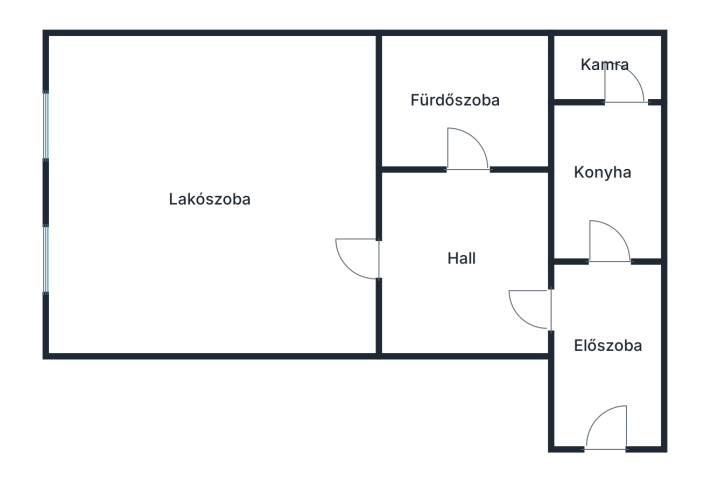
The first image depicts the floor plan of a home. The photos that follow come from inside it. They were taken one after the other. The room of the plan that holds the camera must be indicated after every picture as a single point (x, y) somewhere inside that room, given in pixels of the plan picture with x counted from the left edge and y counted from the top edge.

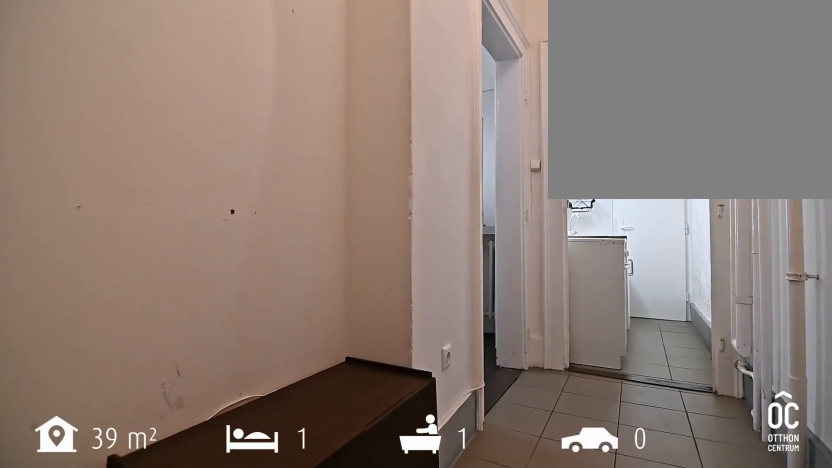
(606, 352)
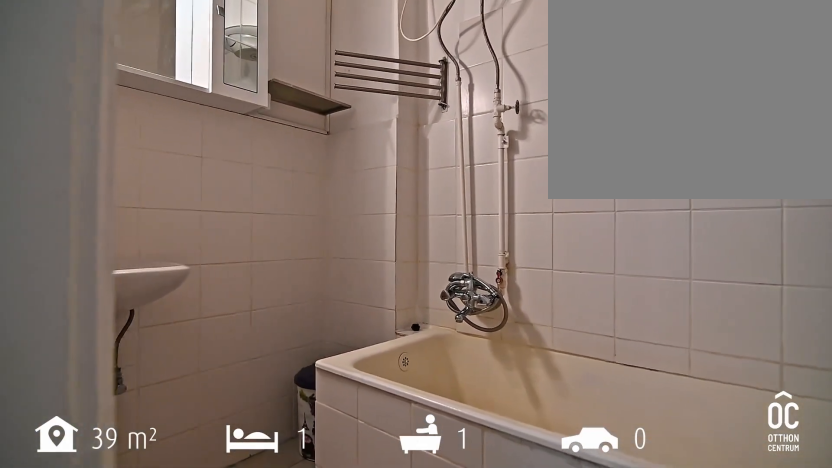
(461, 97)
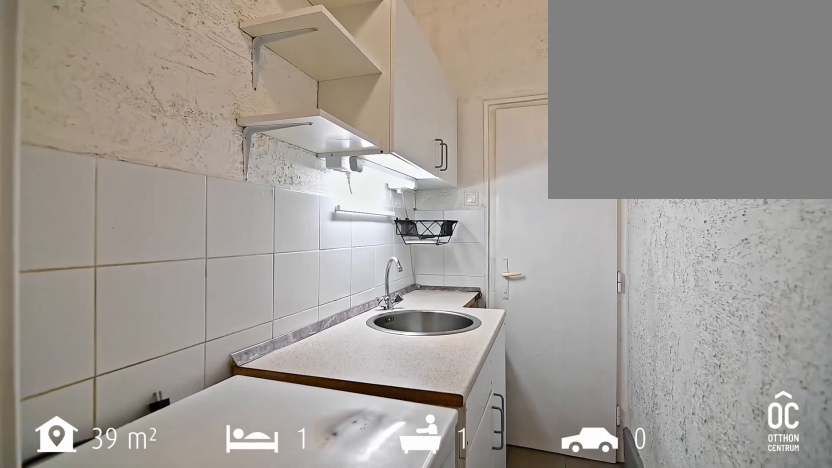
(606, 177)
